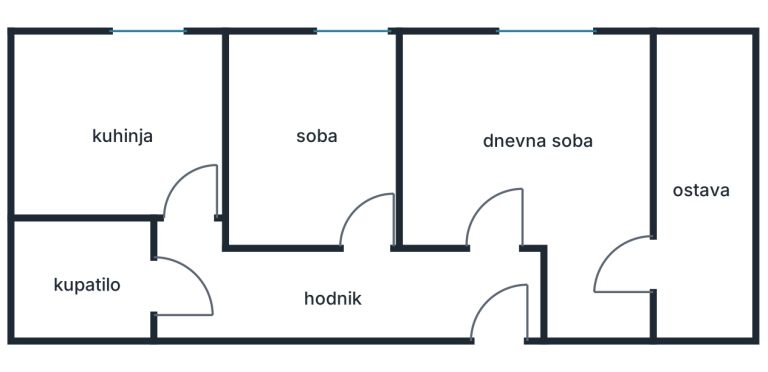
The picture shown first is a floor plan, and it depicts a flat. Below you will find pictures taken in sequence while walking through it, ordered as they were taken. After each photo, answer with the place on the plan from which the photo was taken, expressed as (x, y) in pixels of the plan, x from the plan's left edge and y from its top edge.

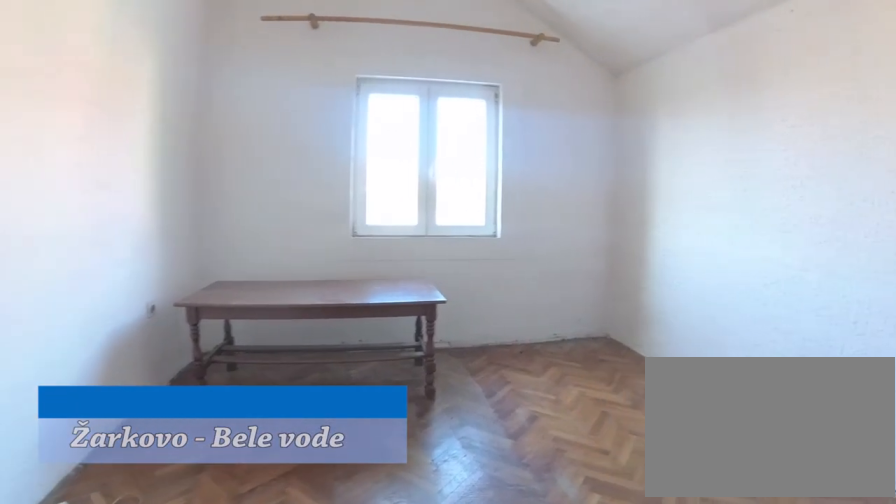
(497, 221)
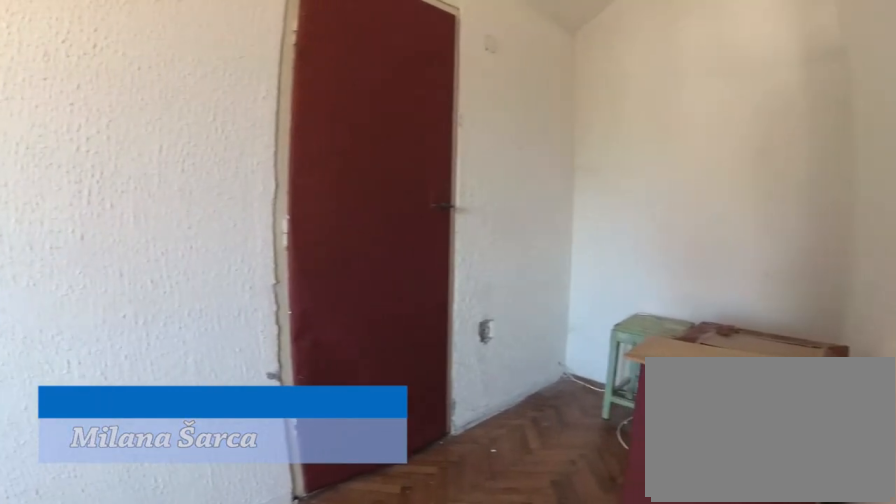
(557, 184)
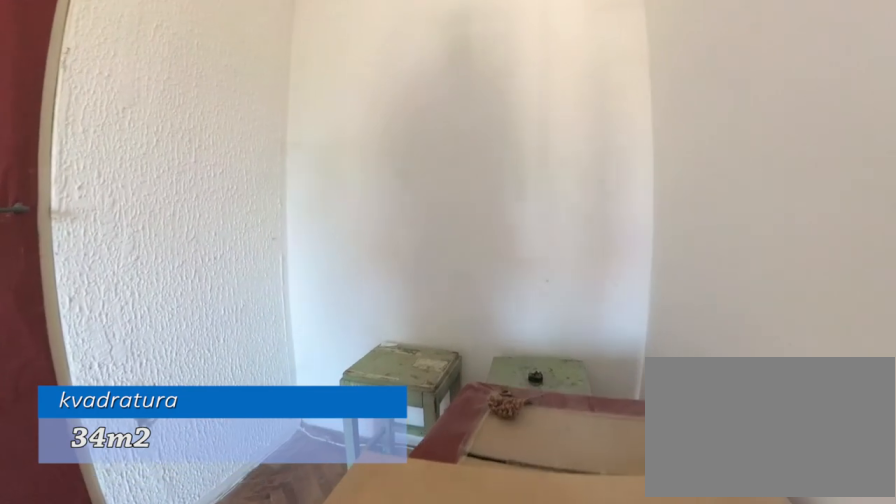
(588, 213)
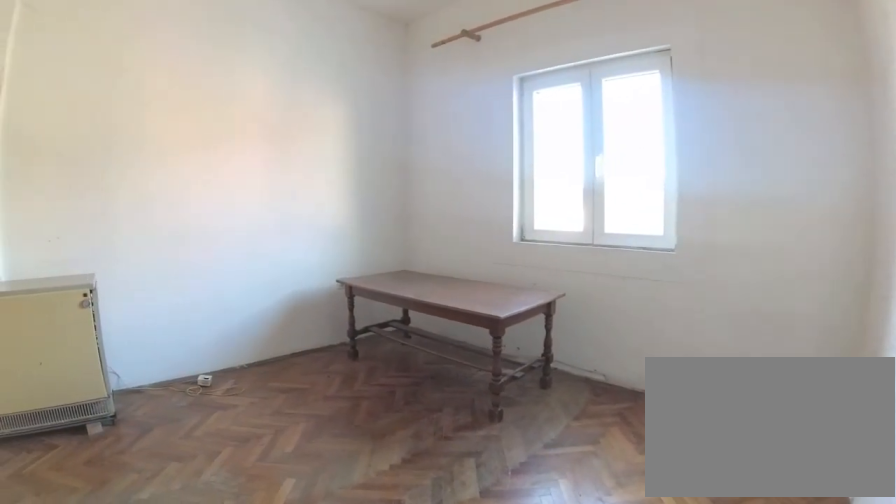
(593, 213)
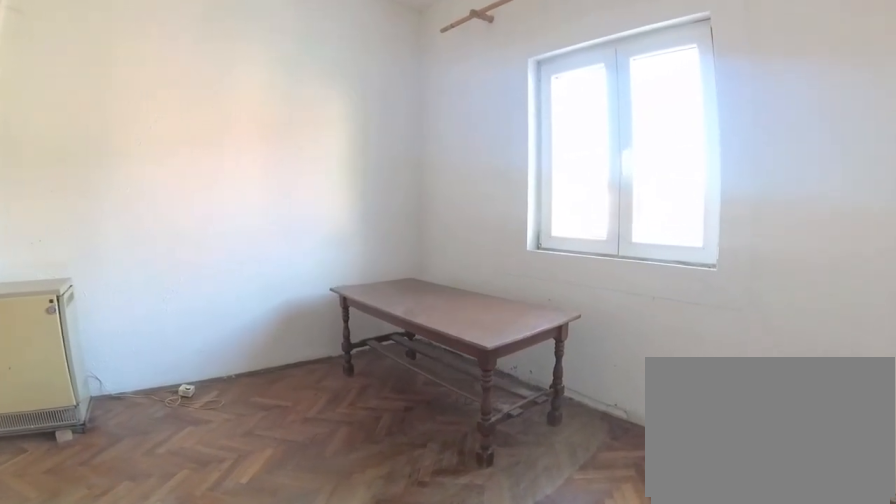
(597, 195)
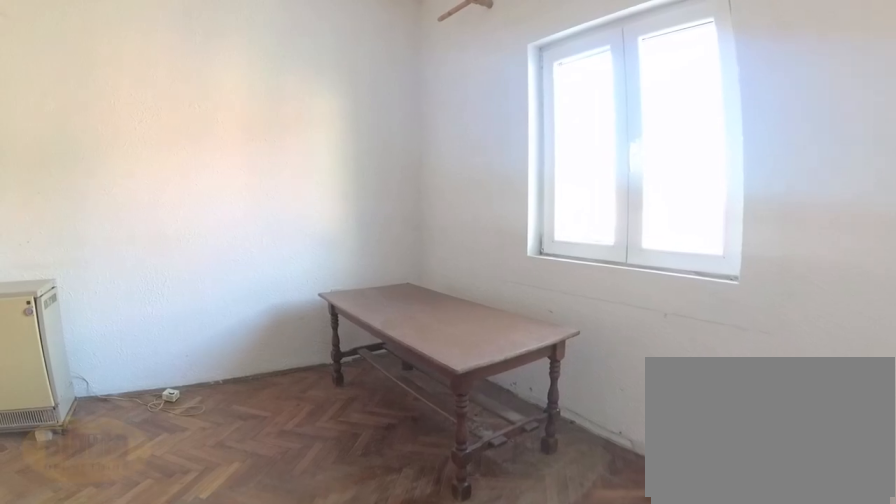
(597, 177)
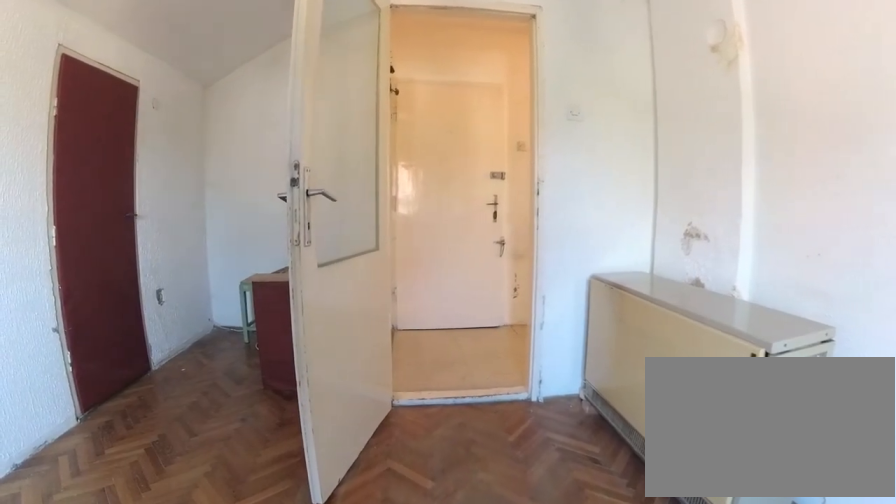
(524, 103)
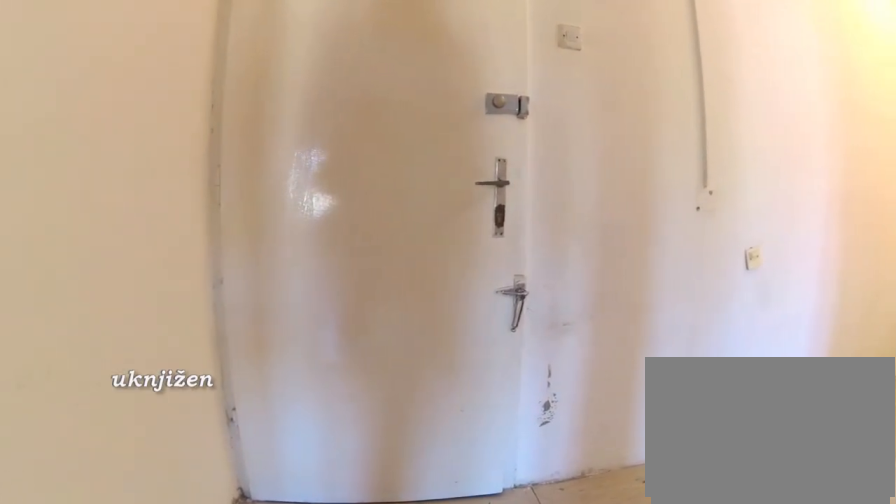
(494, 230)
